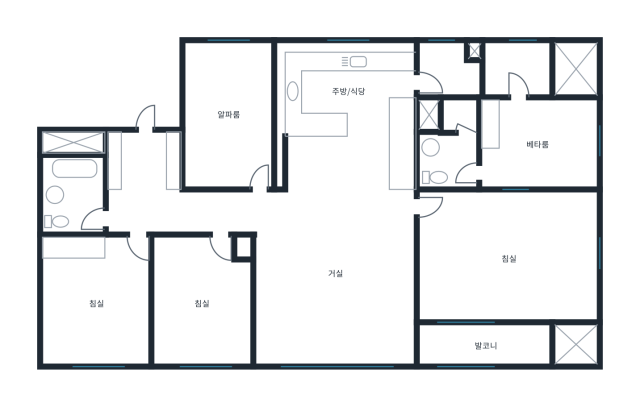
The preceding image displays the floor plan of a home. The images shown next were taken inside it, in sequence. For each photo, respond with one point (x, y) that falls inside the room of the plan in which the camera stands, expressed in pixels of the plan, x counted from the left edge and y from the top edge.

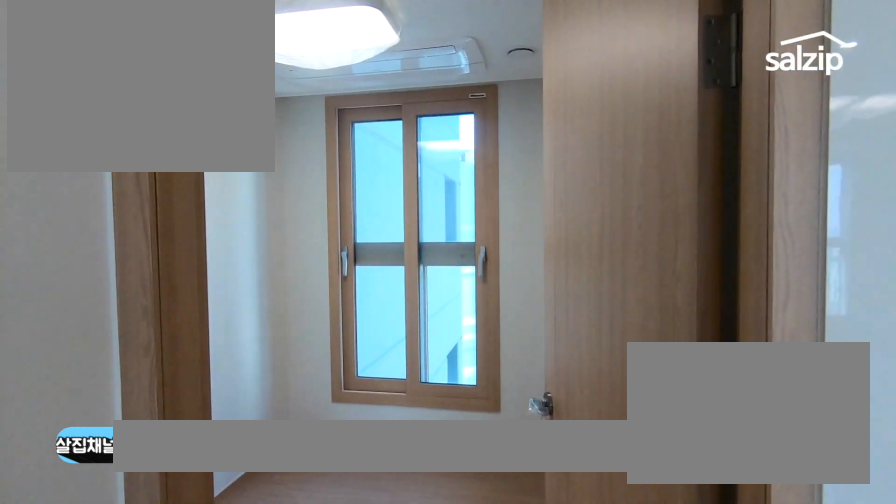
(229, 116)
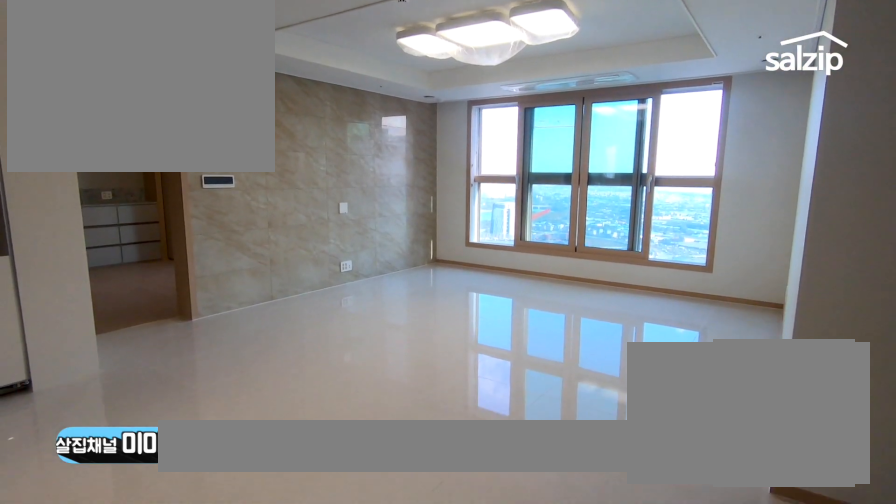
(337, 285)
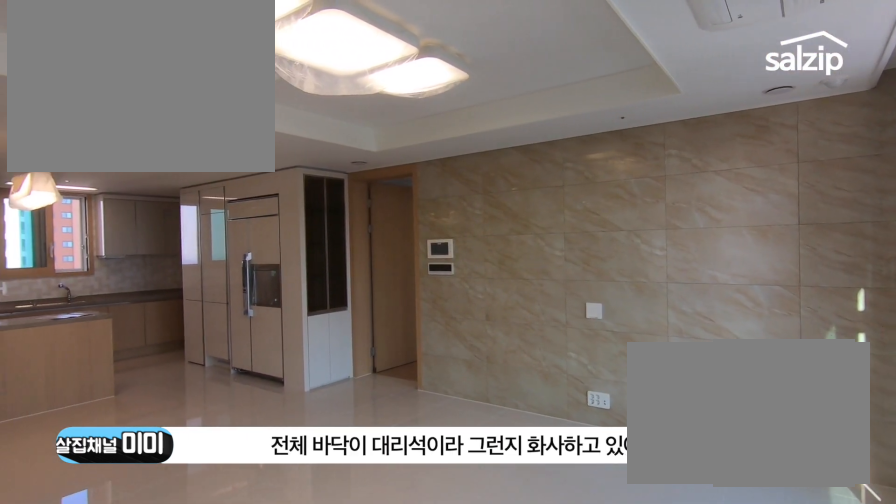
(337, 285)
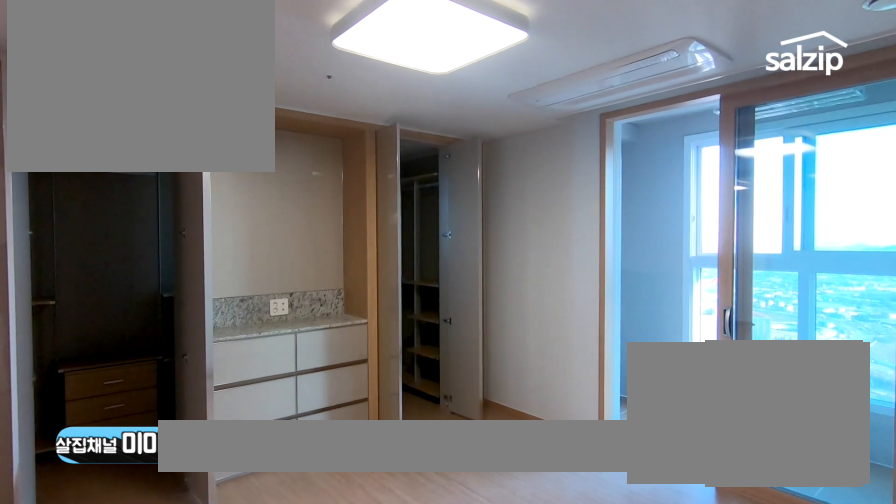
(507, 258)
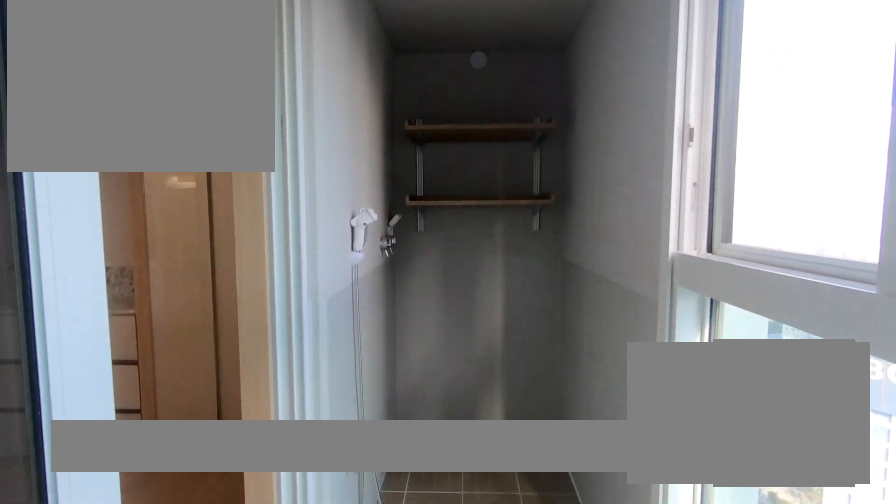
(505, 342)
